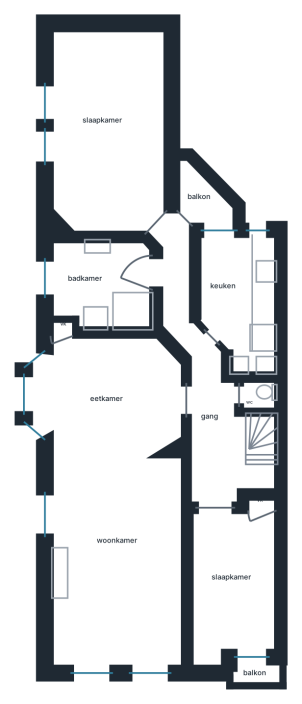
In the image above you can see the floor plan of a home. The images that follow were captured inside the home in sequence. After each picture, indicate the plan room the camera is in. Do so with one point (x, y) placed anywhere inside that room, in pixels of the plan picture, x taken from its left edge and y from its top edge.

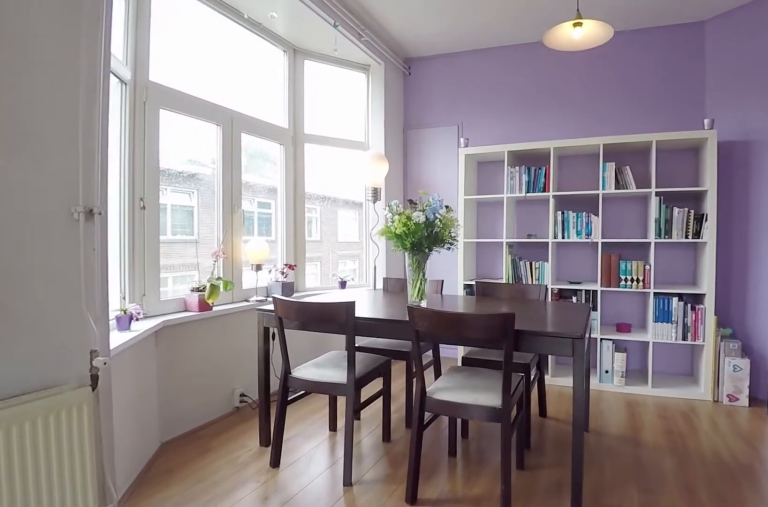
(116, 501)
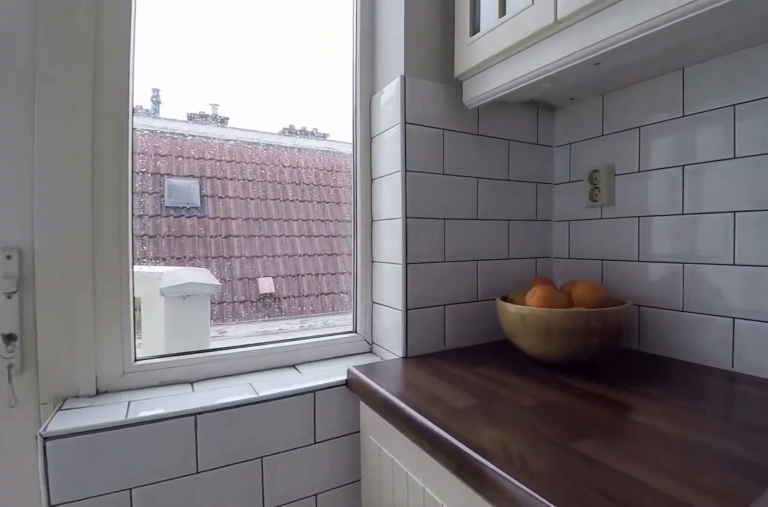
(239, 289)
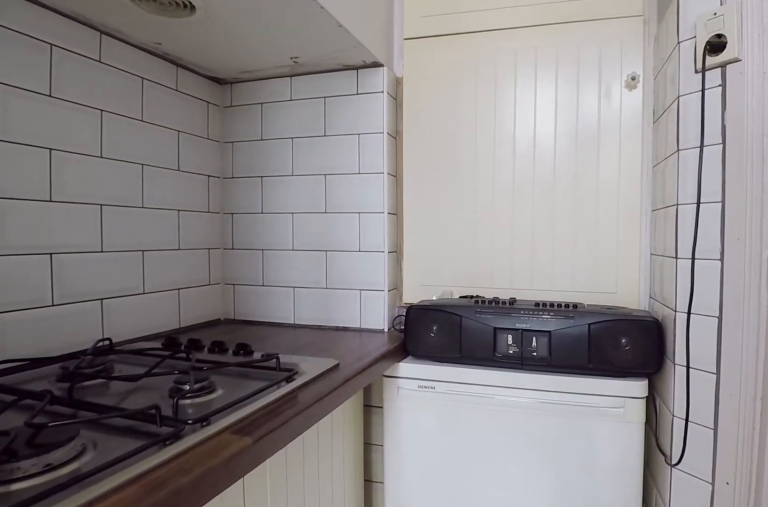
(239, 289)
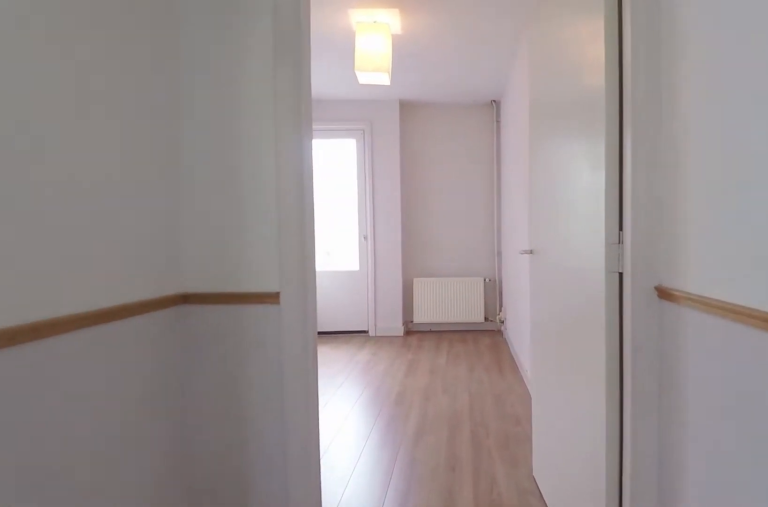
(259, 440)
